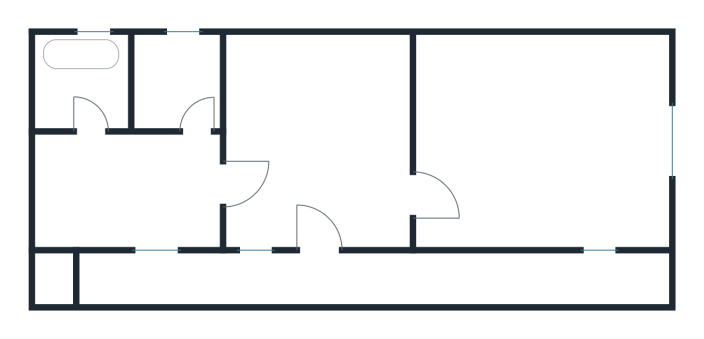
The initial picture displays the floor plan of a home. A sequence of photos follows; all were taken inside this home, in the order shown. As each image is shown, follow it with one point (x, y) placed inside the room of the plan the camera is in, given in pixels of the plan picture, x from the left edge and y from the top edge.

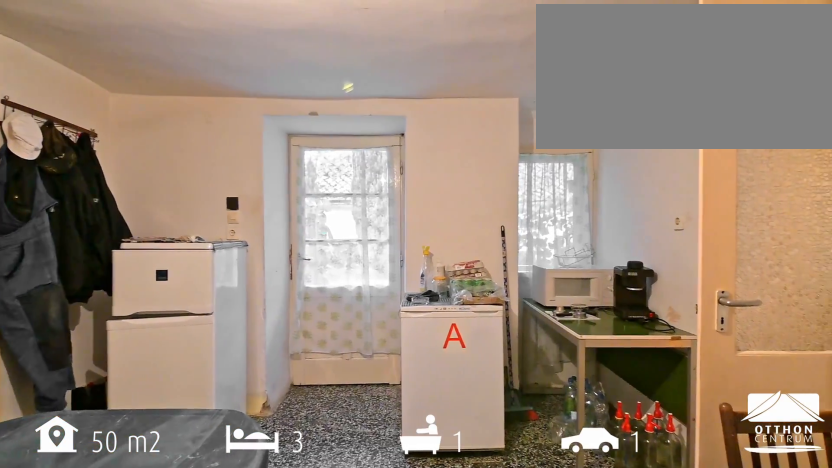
(317, 137)
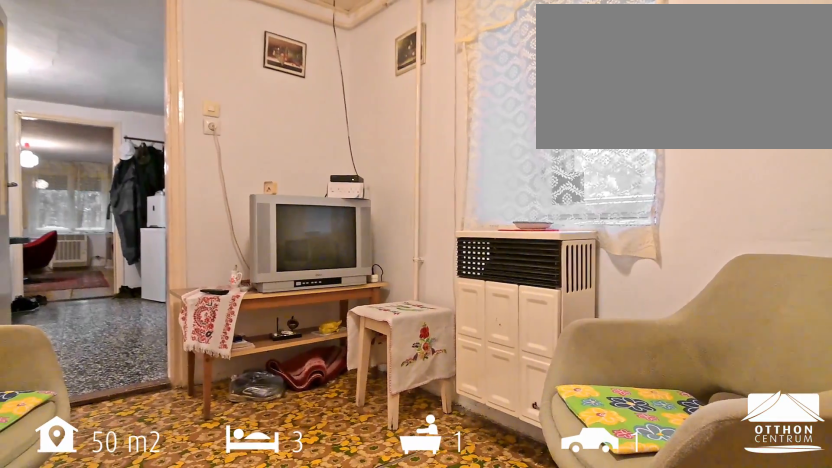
(114, 191)
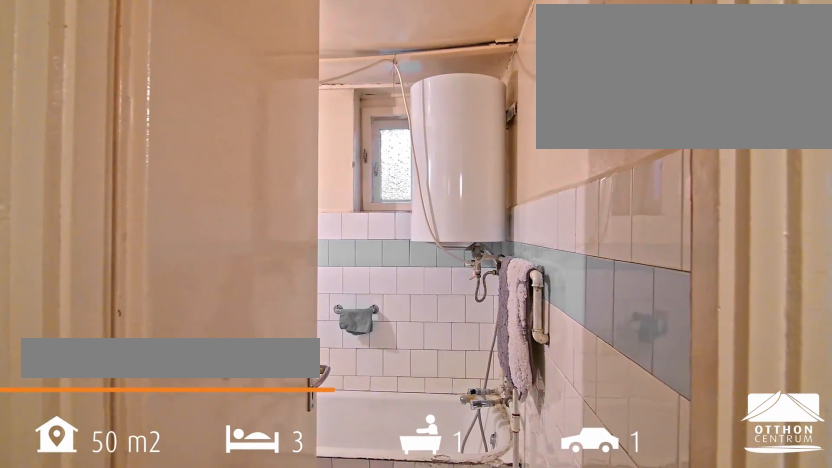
(86, 89)
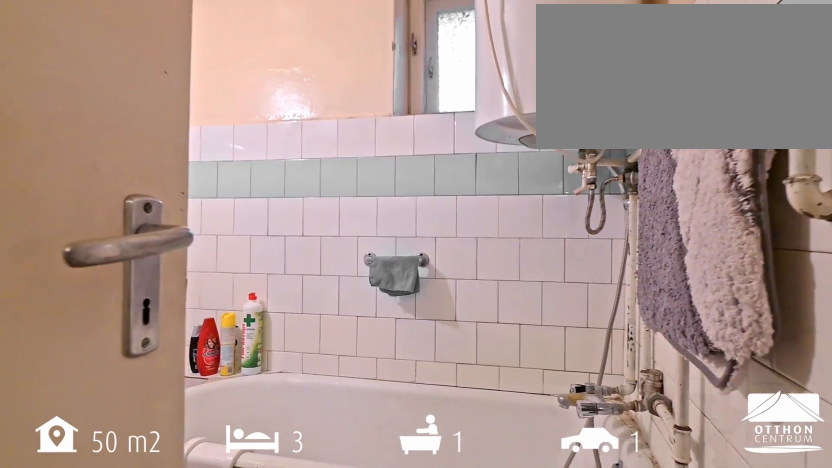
(86, 89)
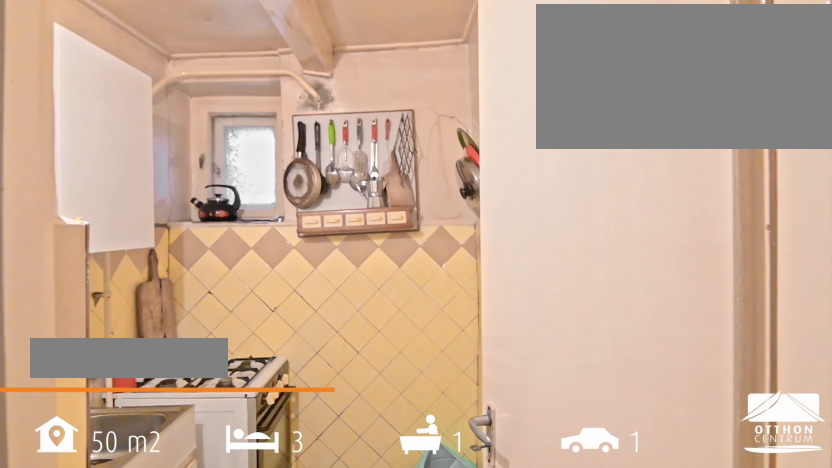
(175, 77)
